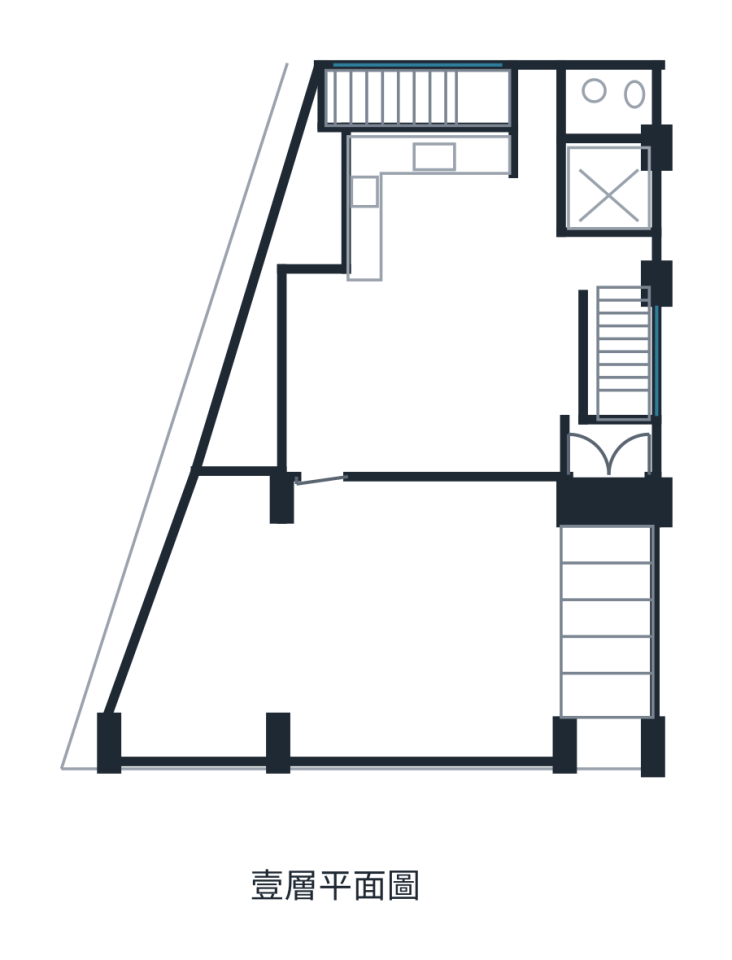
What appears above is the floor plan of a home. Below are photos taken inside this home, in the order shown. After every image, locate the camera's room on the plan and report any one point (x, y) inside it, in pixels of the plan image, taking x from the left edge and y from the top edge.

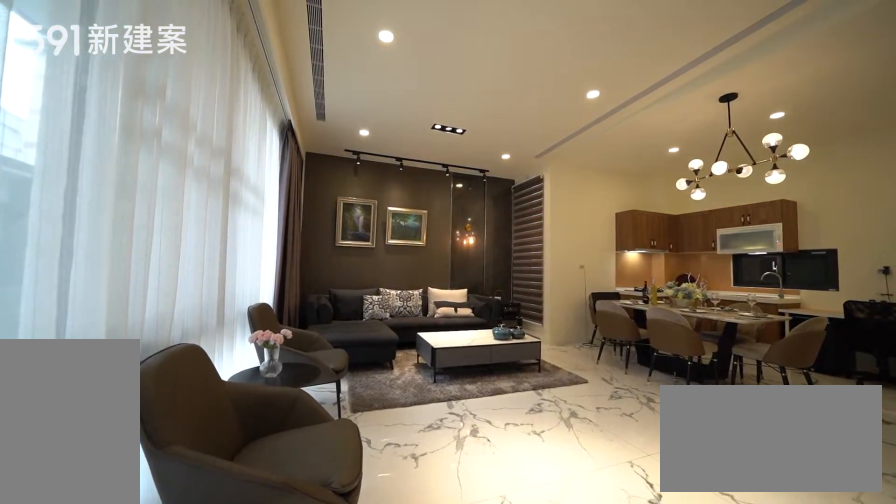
(437, 379)
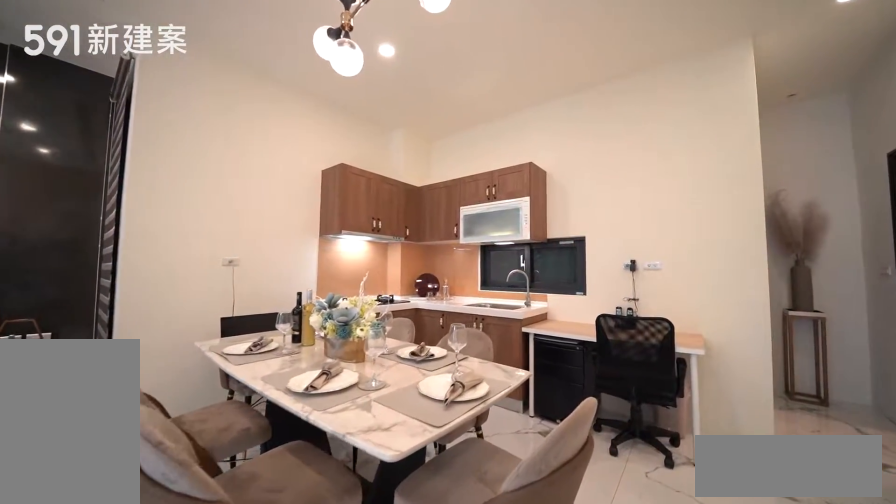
(432, 173)
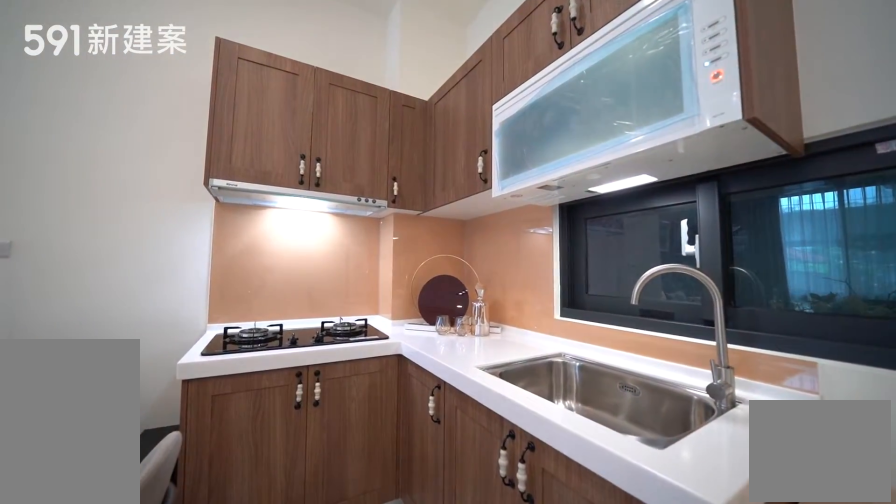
(432, 173)
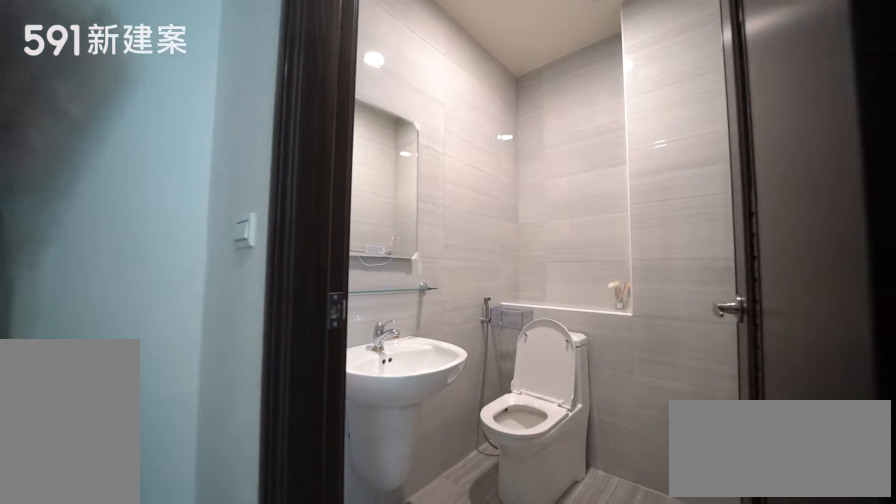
(614, 104)
